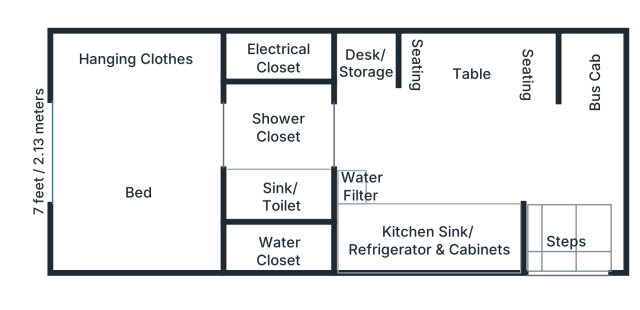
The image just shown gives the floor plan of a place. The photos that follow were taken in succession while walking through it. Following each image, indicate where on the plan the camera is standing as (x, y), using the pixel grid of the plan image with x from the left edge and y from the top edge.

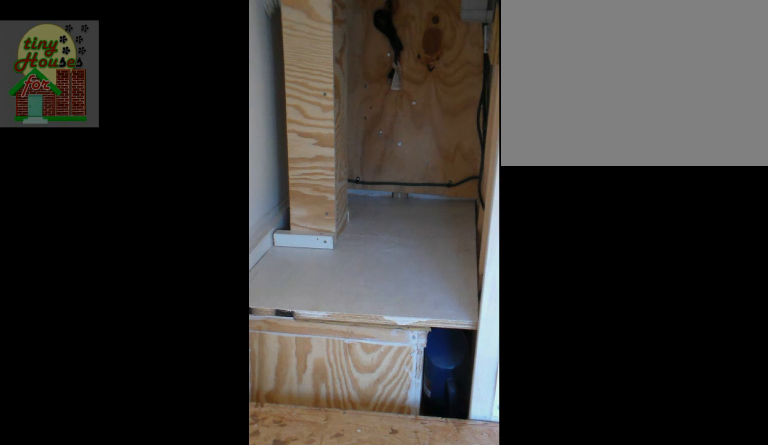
(124, 74)
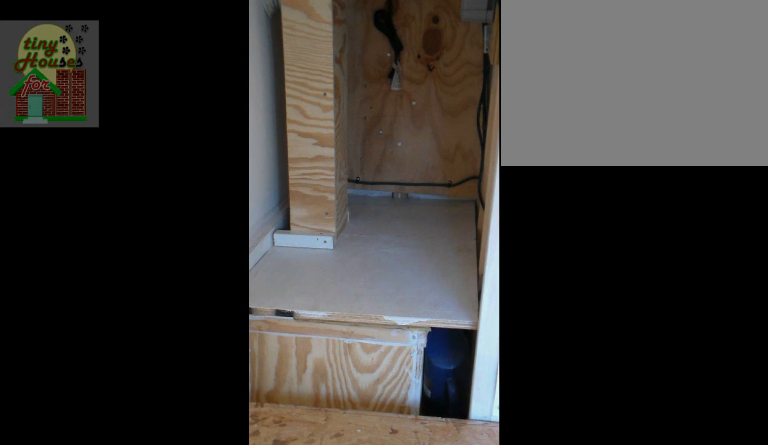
(139, 83)
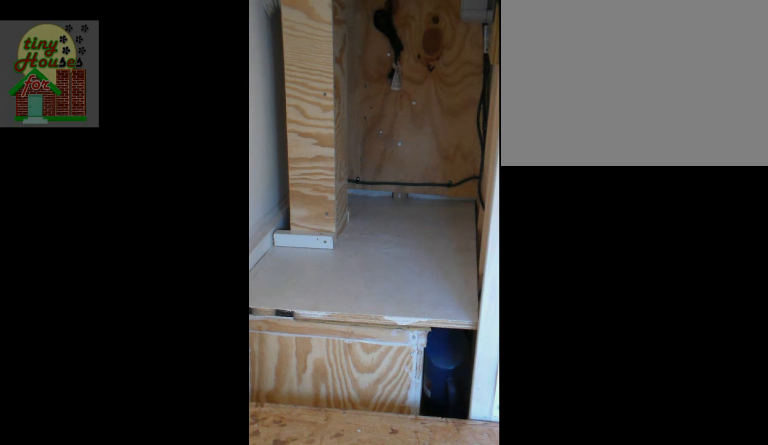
(144, 81)
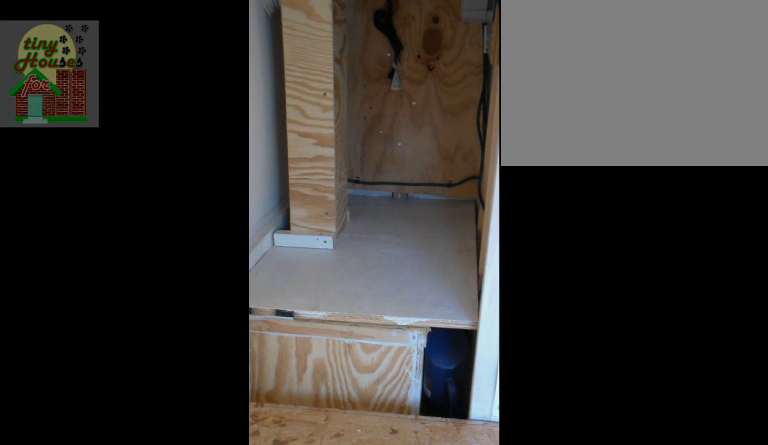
(144, 81)
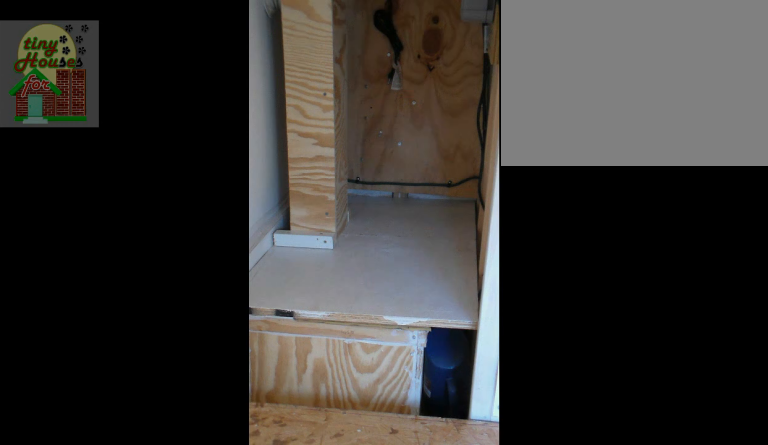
(143, 81)
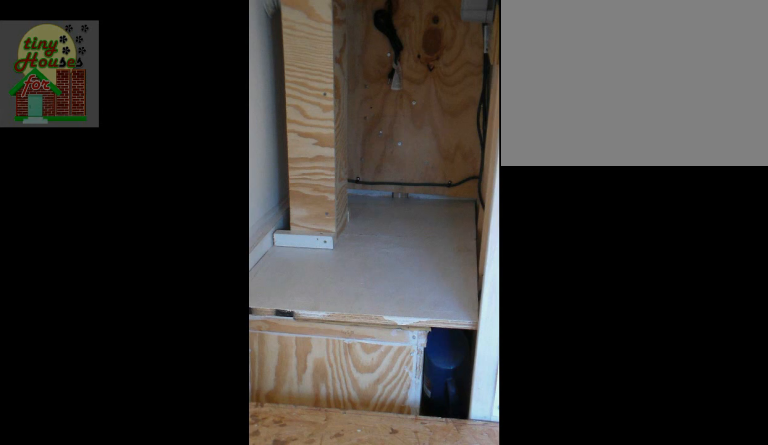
(143, 81)
